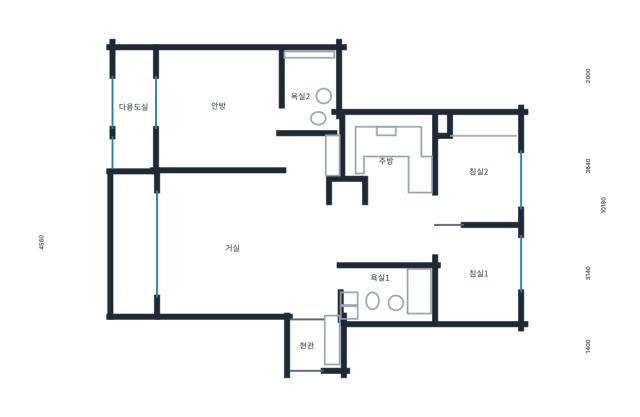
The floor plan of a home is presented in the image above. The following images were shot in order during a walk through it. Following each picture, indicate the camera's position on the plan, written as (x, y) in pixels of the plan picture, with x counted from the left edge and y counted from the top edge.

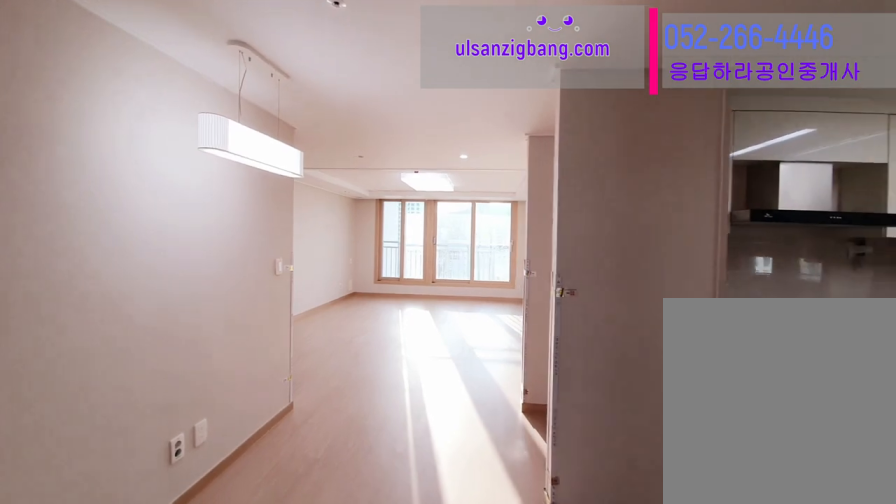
(340, 223)
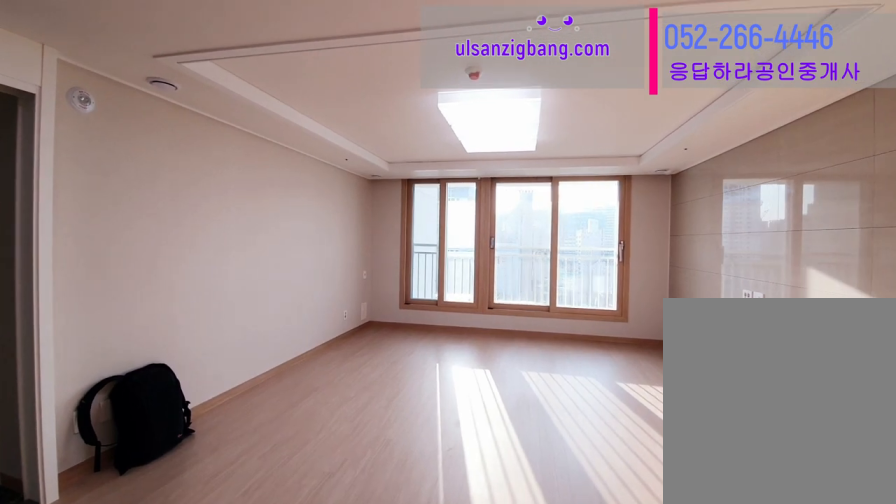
(340, 223)
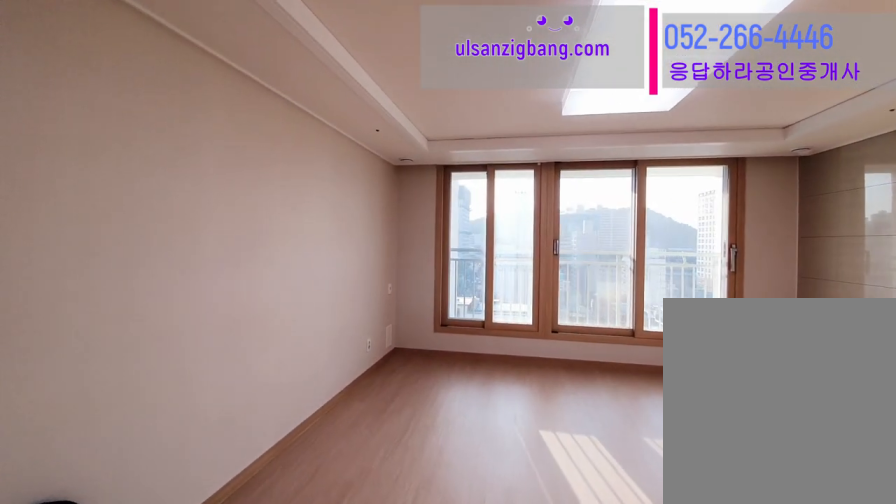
(288, 255)
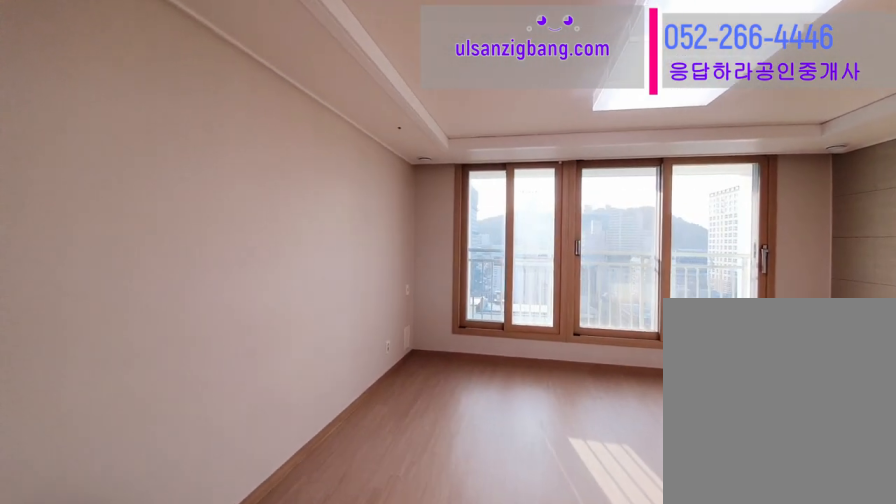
(286, 256)
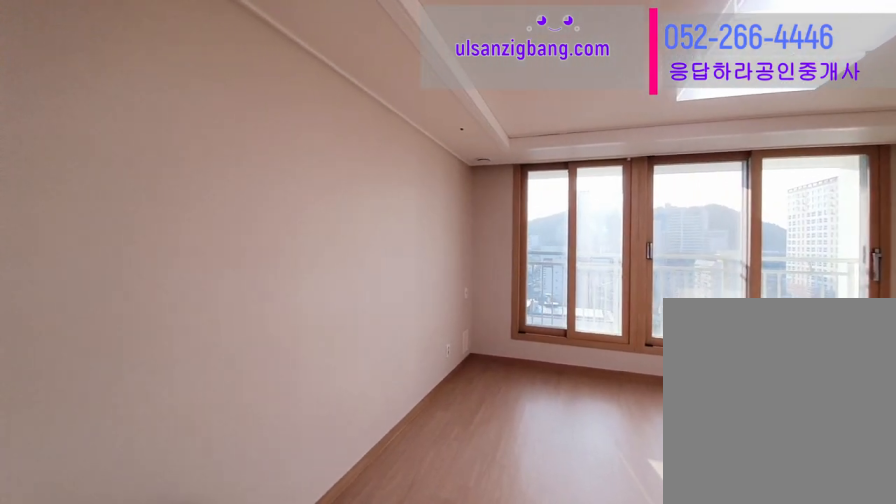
(287, 256)
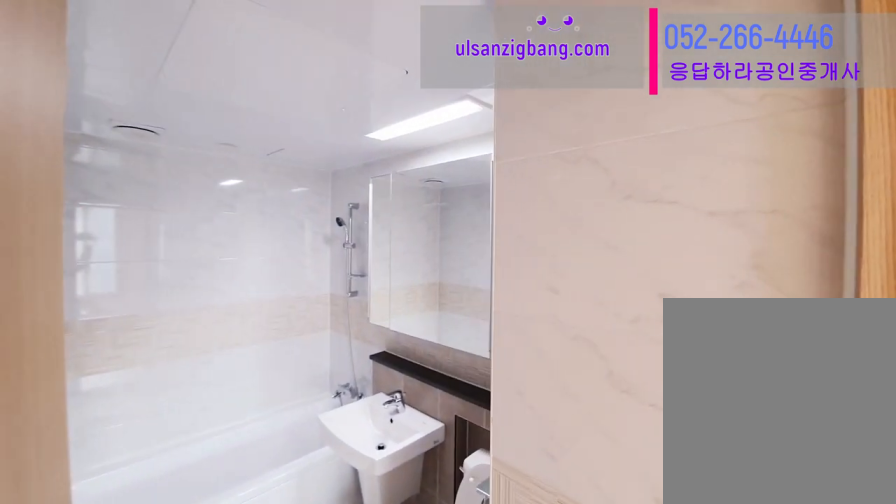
(385, 291)
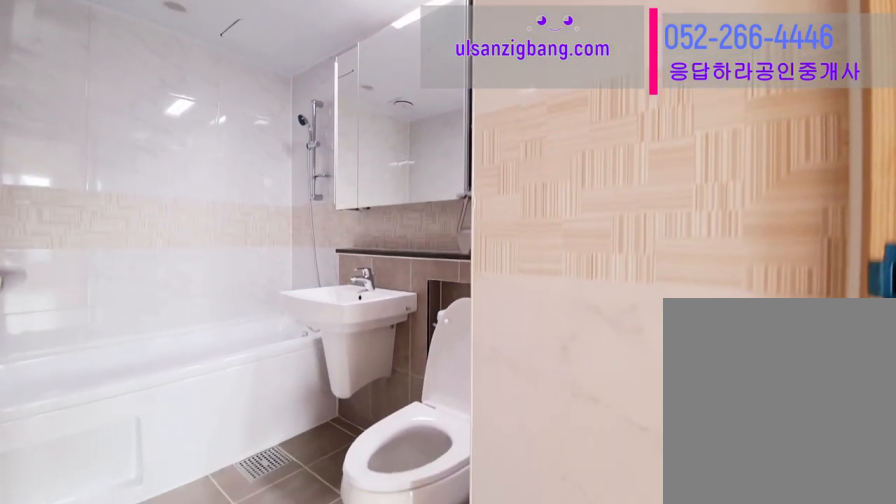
(385, 291)
